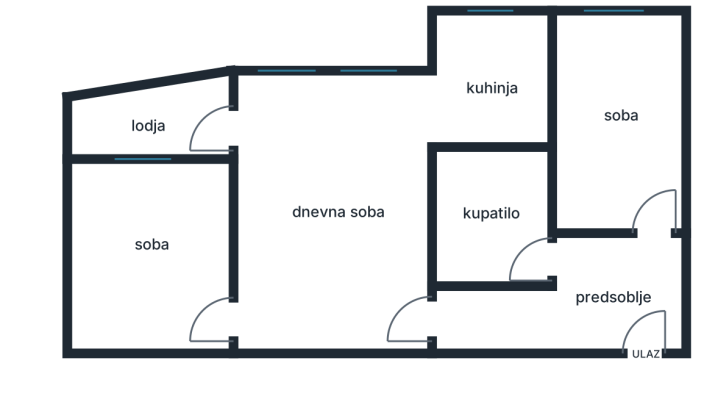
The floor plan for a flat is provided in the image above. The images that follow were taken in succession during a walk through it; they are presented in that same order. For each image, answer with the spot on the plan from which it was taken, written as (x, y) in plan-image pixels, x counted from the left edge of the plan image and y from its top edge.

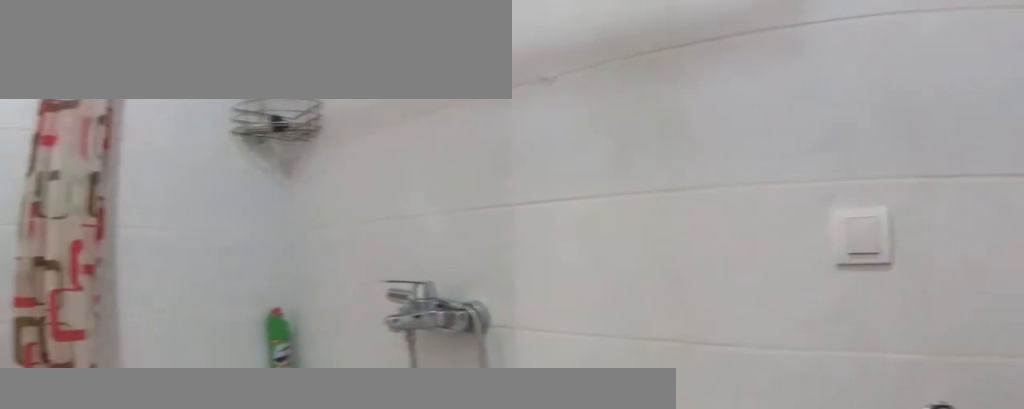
(512, 154)
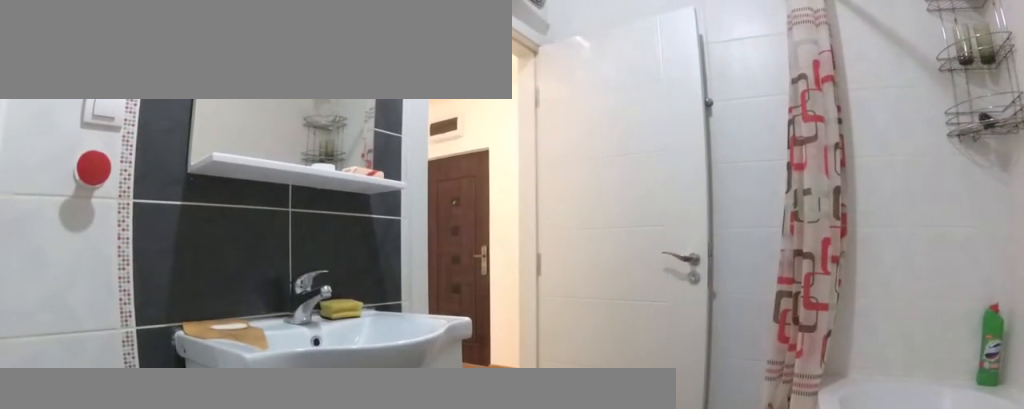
(448, 169)
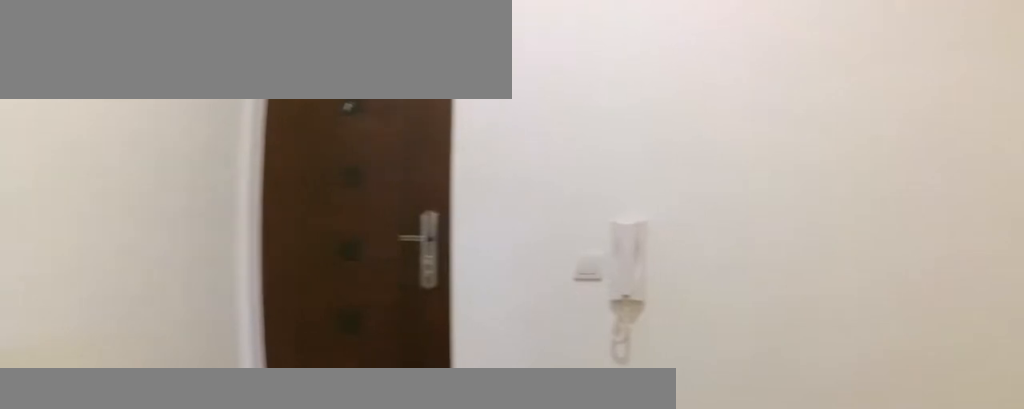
(585, 265)
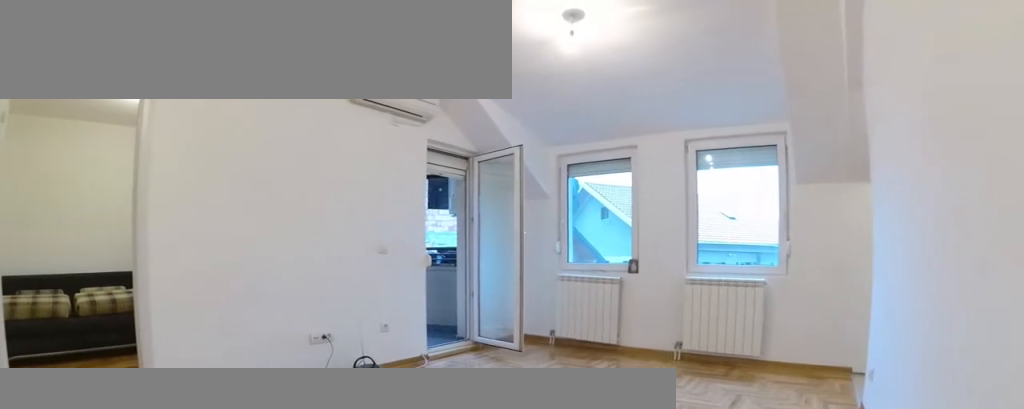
(420, 308)
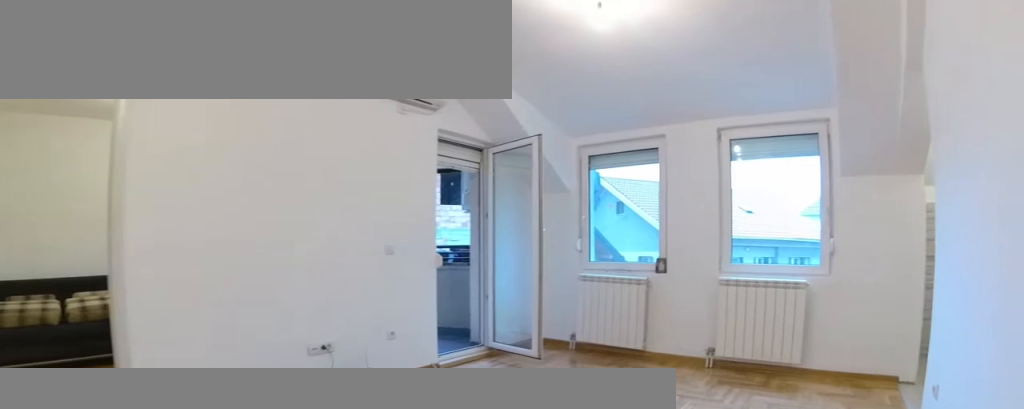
(413, 293)
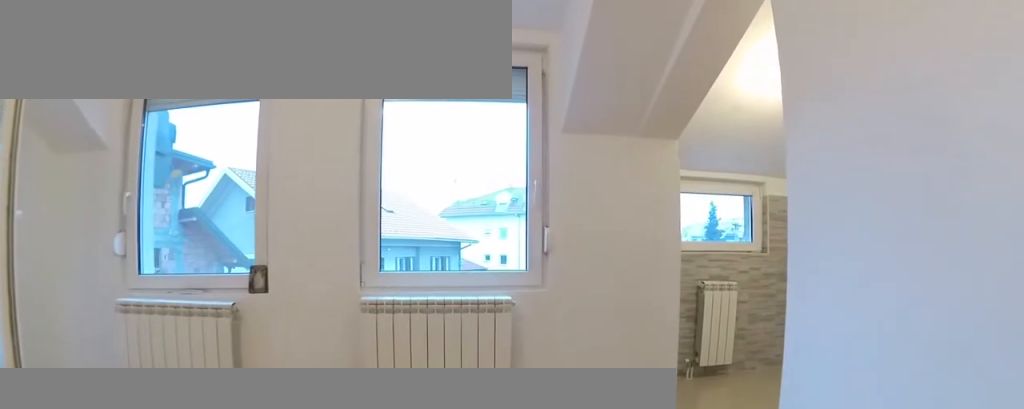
(403, 223)
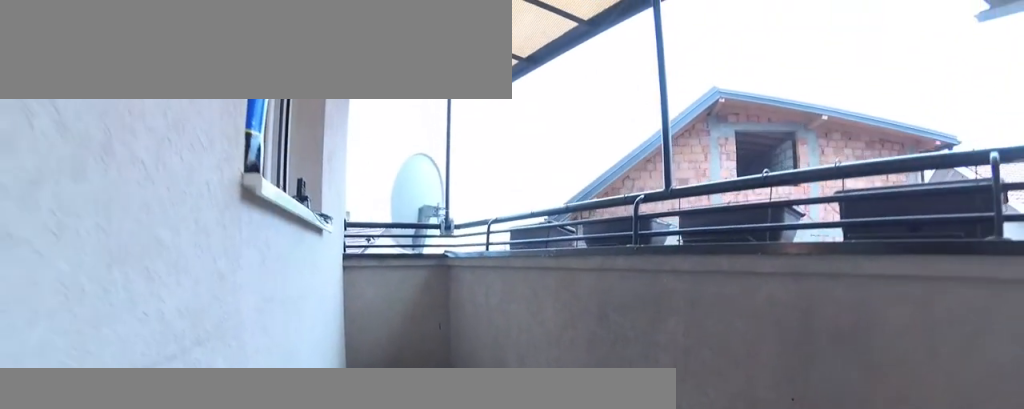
(241, 117)
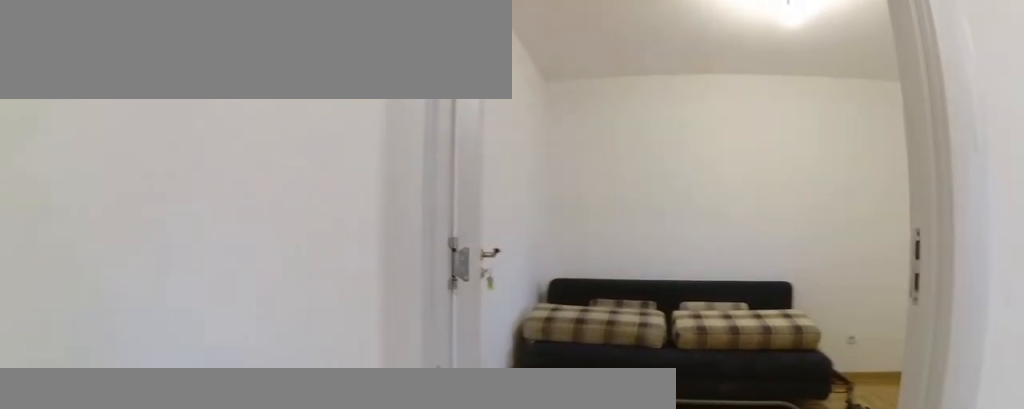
(281, 313)
